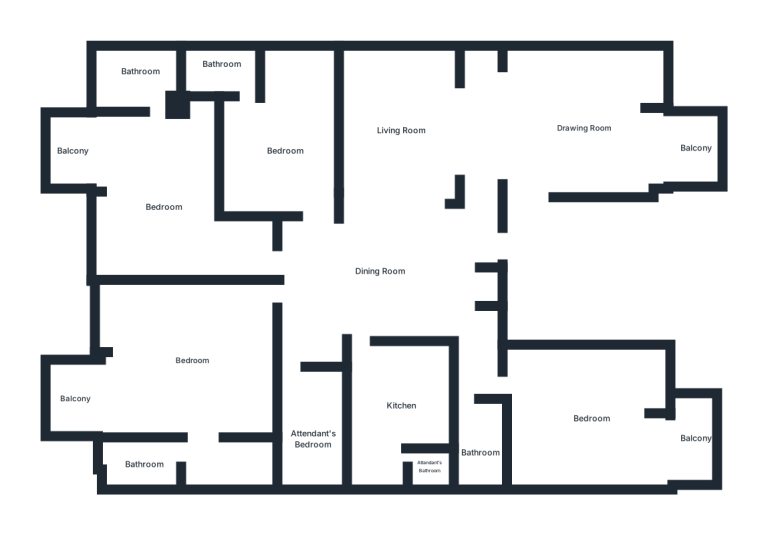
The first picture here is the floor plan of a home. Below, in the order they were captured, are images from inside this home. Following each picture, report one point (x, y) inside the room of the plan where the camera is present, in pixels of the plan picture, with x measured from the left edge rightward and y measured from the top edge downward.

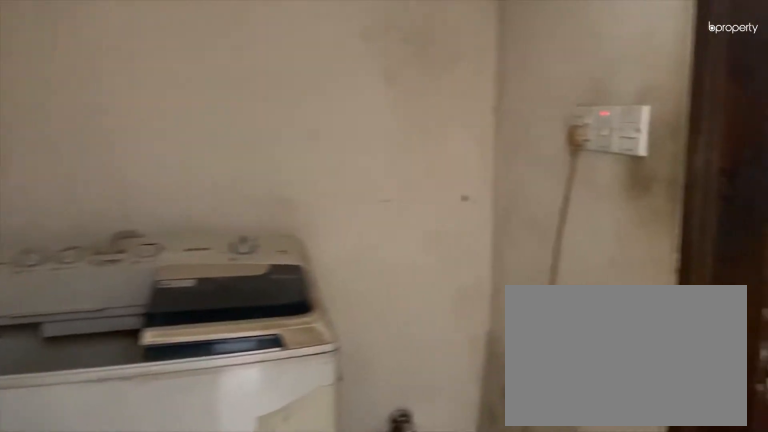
(194, 428)
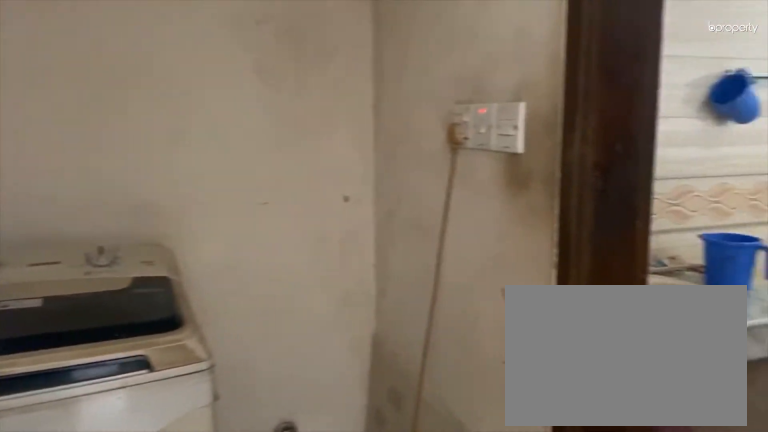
(194, 428)
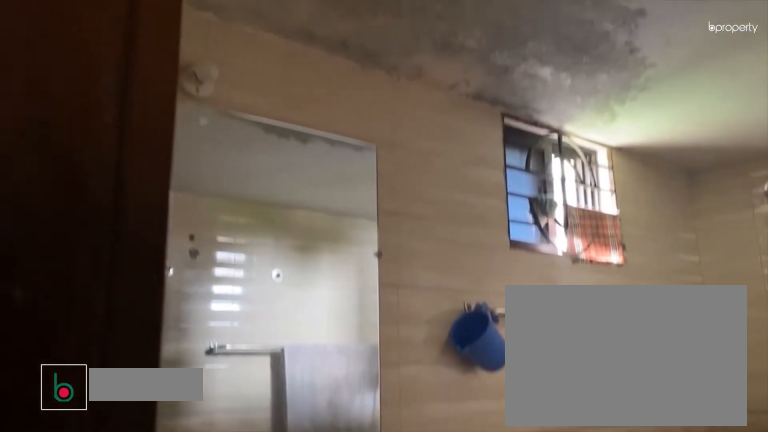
(145, 464)
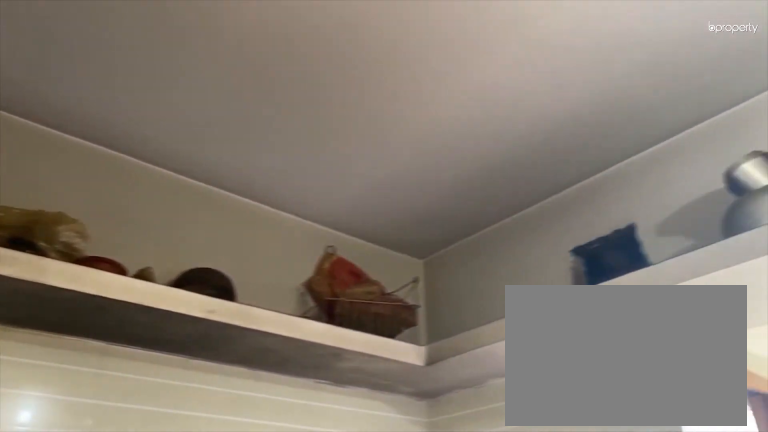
(402, 405)
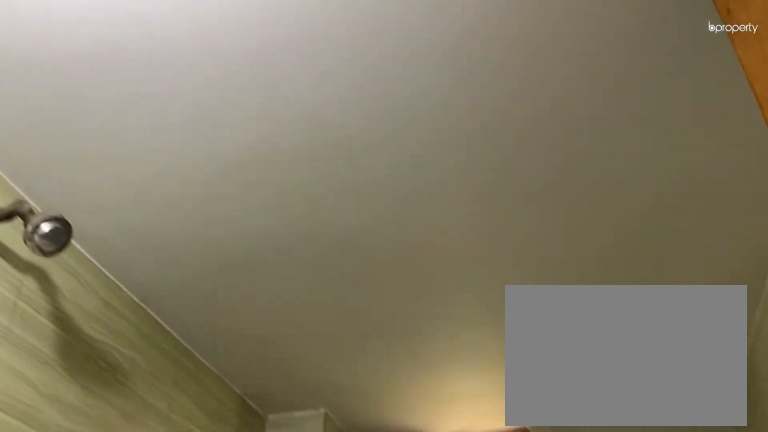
(481, 449)
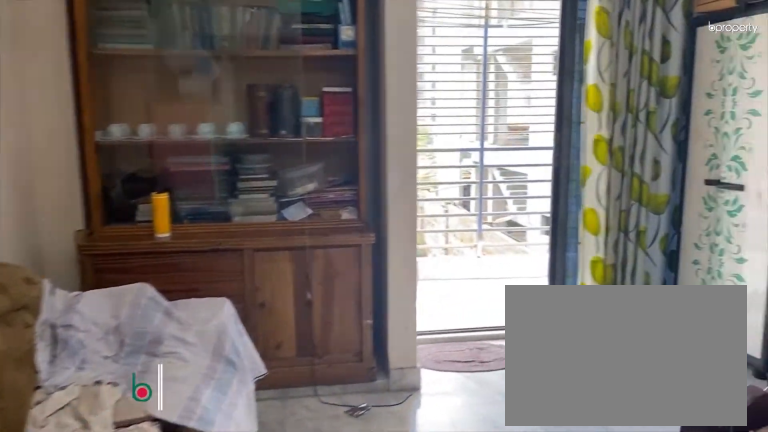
(590, 417)
